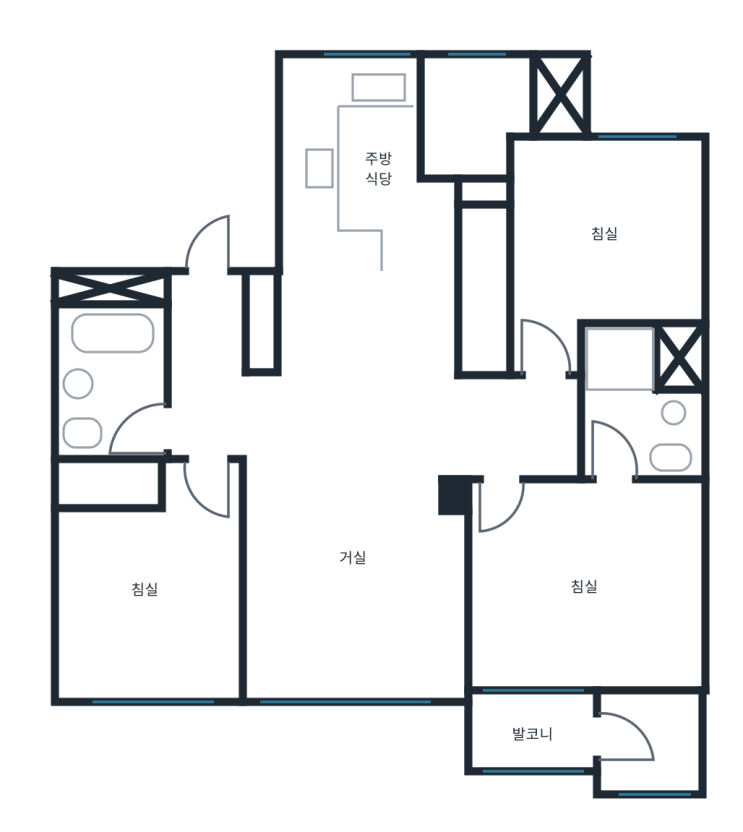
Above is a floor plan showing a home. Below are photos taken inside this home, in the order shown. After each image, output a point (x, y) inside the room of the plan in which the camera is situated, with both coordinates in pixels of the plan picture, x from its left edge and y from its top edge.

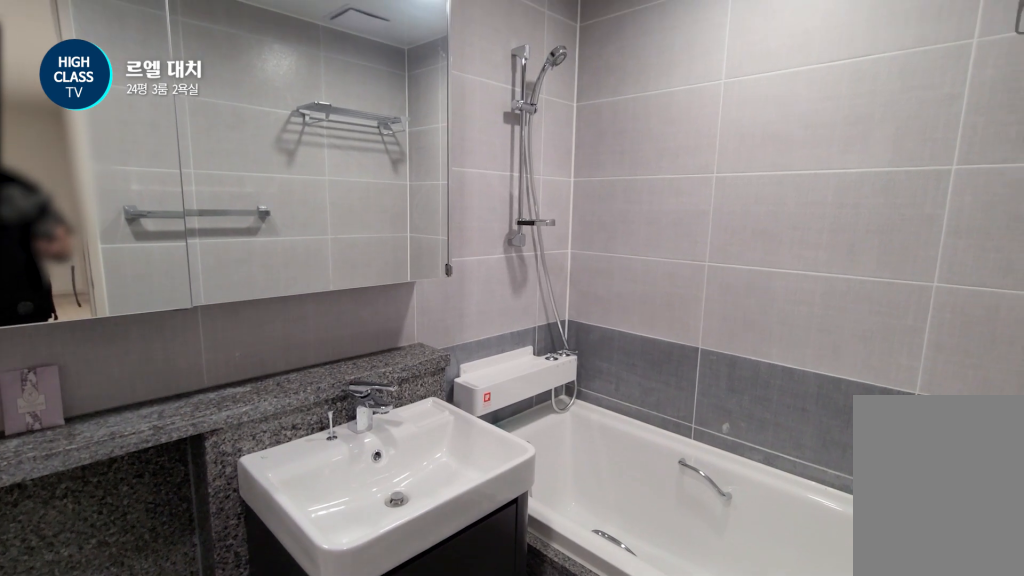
(108, 382)
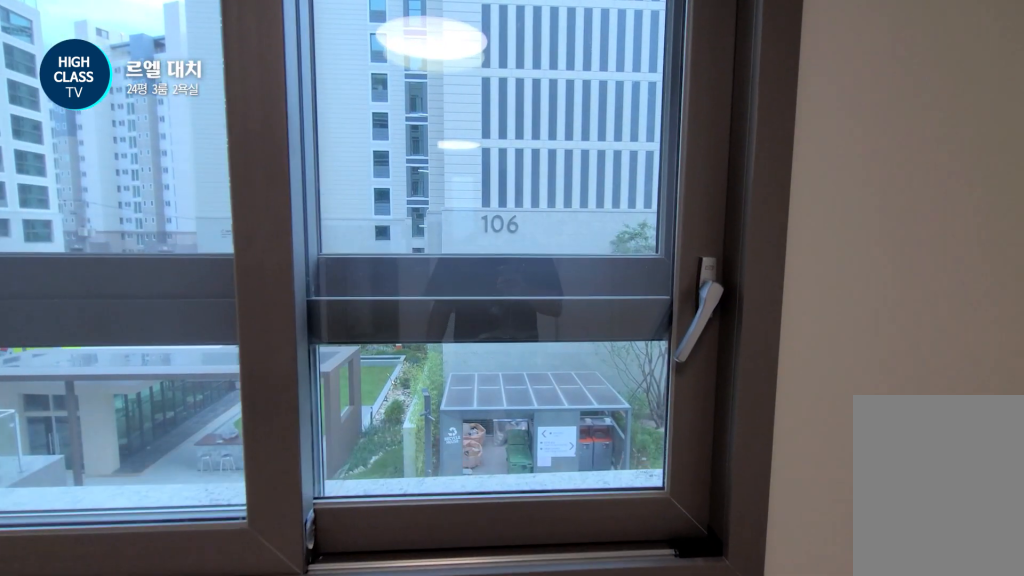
(150, 580)
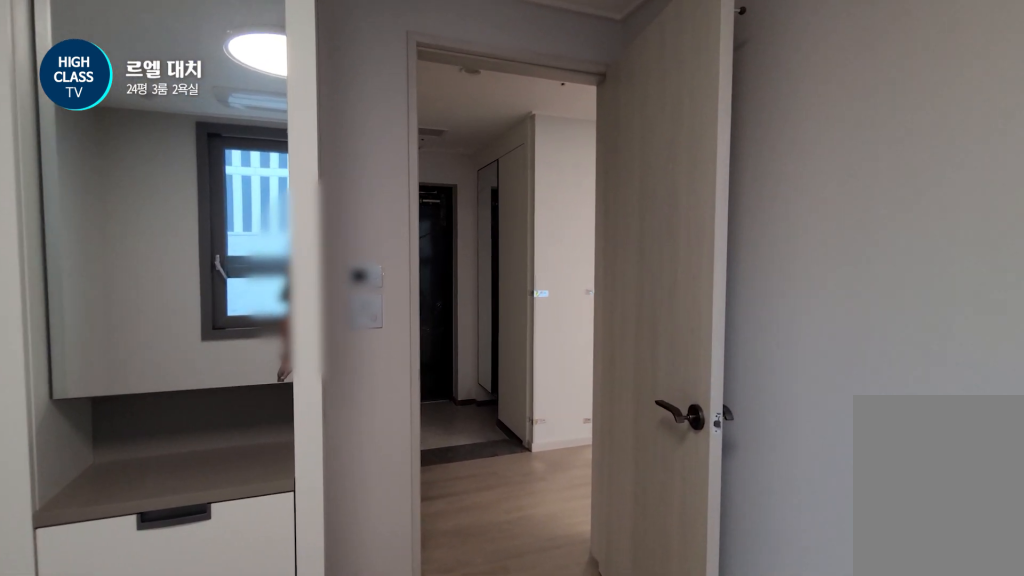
(150, 580)
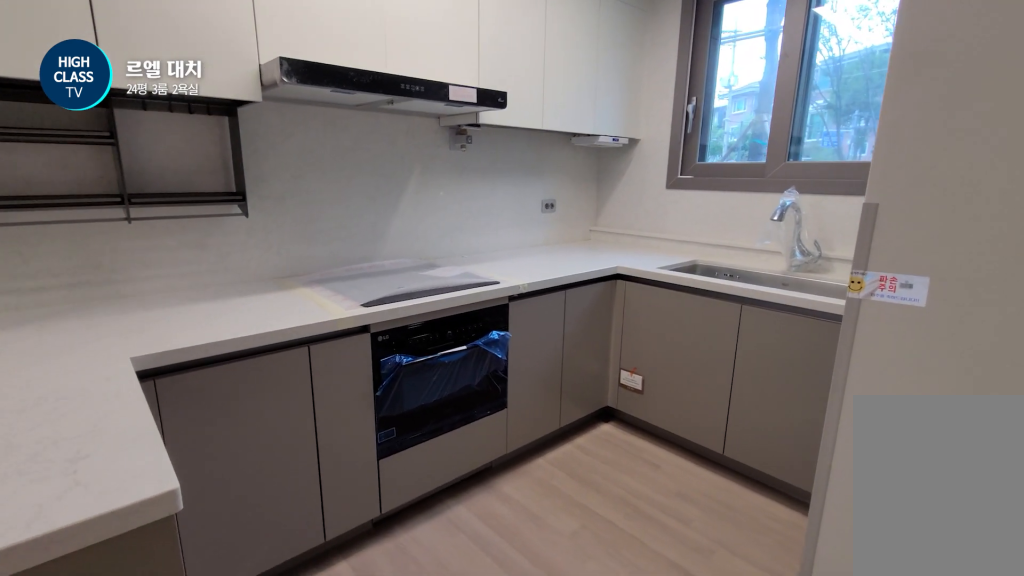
(379, 231)
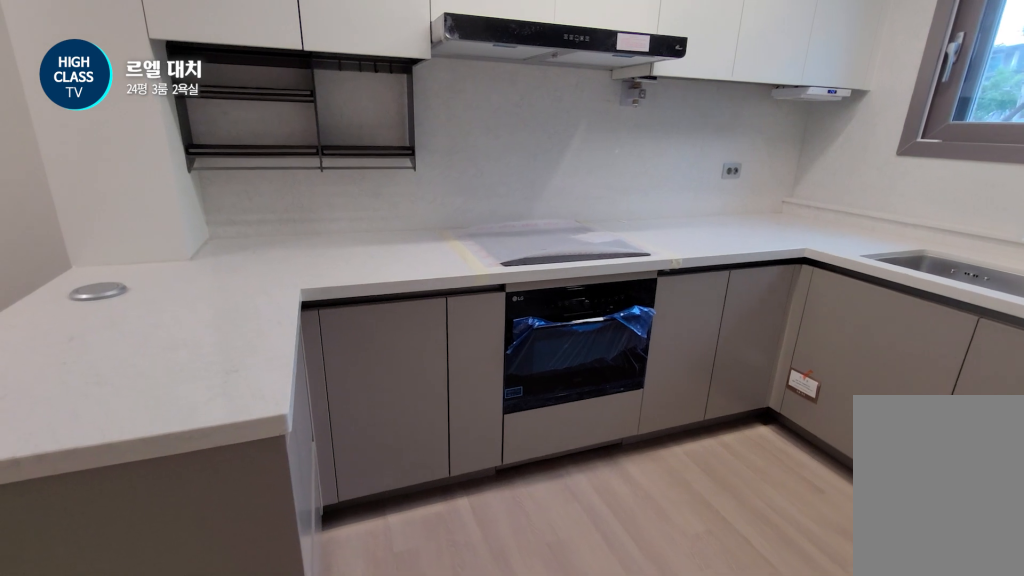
(379, 231)
